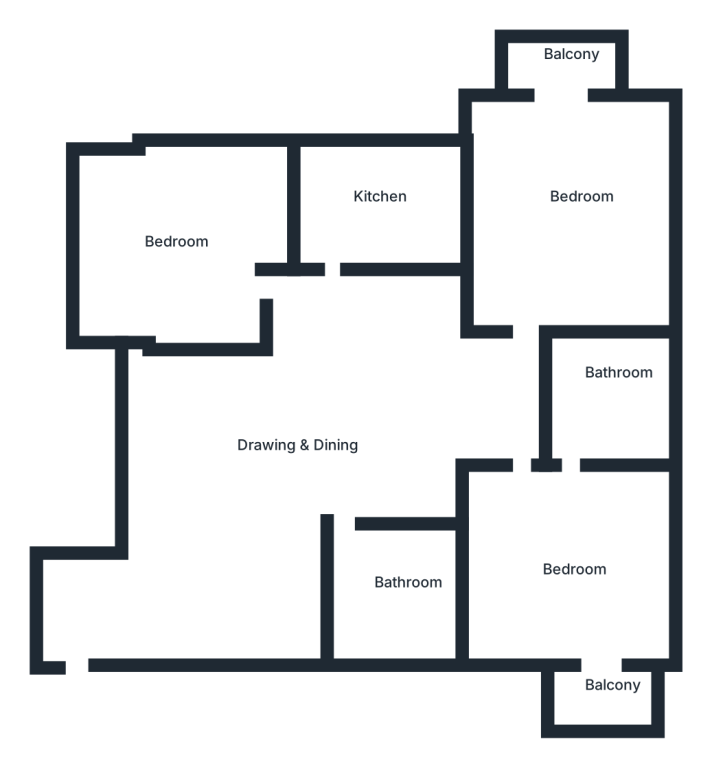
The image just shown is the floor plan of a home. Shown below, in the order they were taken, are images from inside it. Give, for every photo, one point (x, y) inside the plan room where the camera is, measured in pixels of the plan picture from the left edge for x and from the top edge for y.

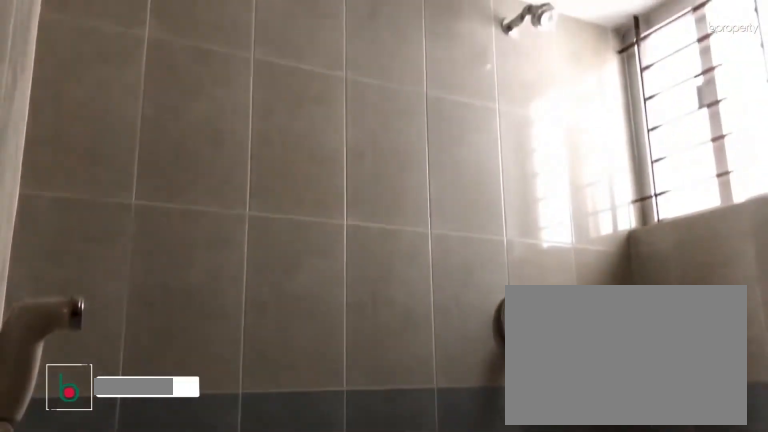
(389, 585)
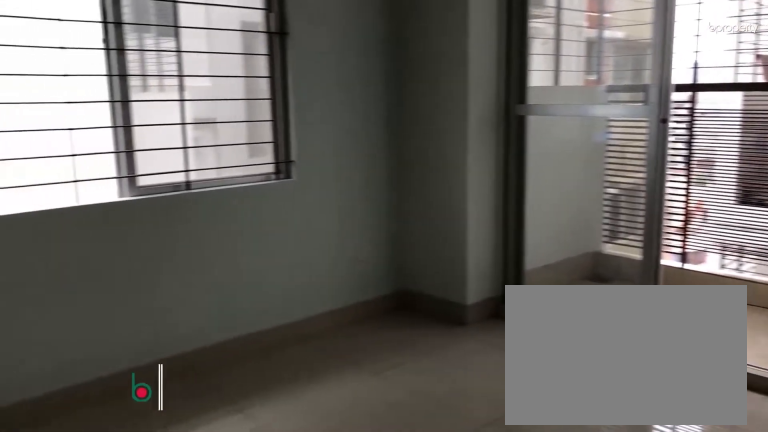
(582, 580)
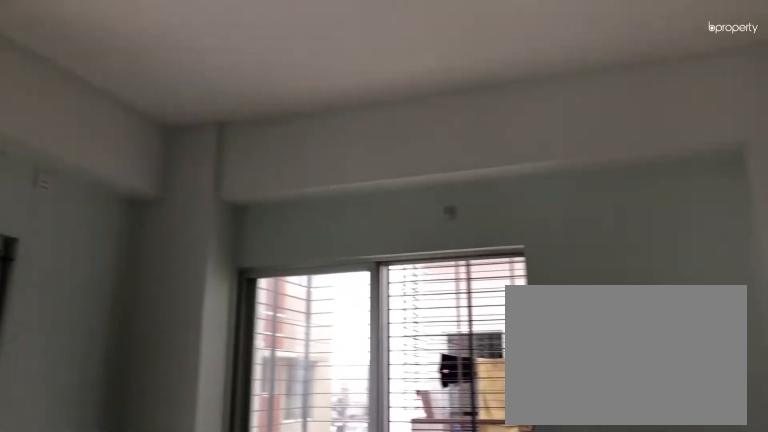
(582, 580)
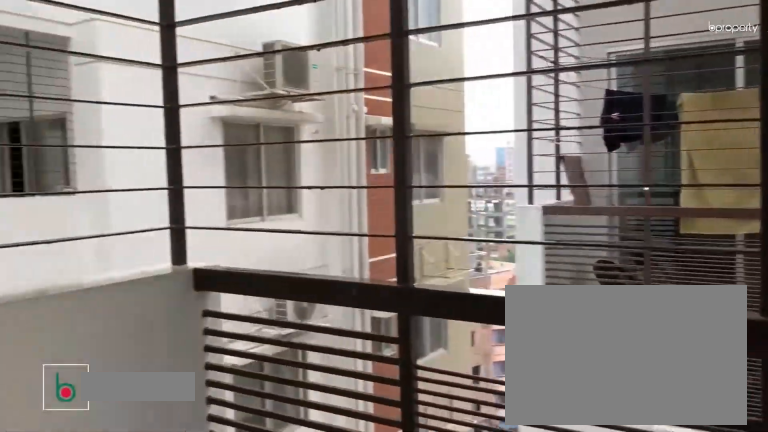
(602, 695)
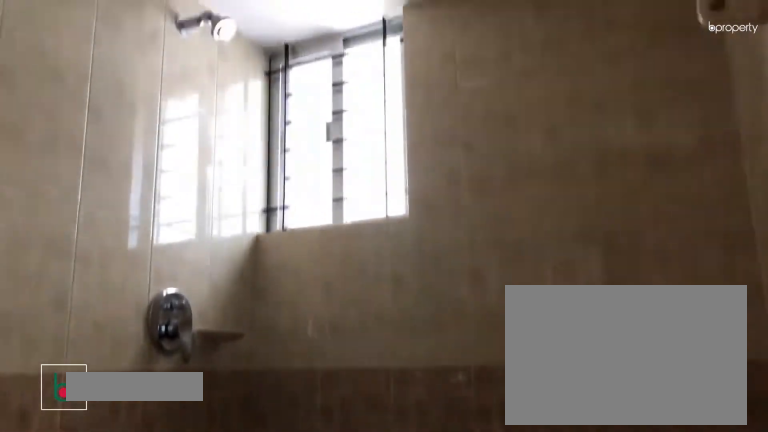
(607, 398)
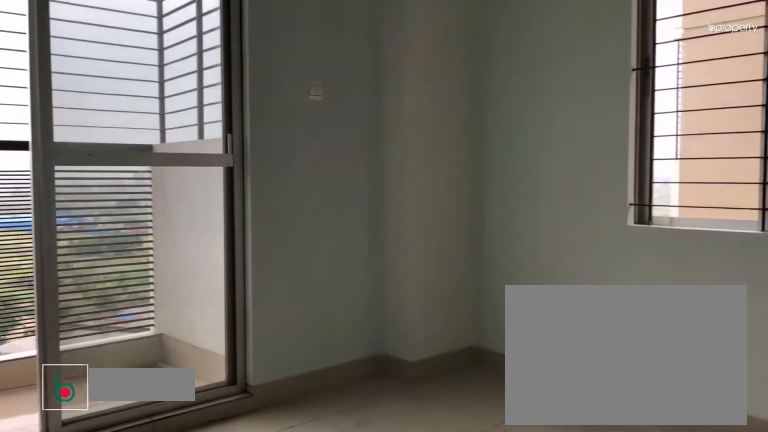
(573, 195)
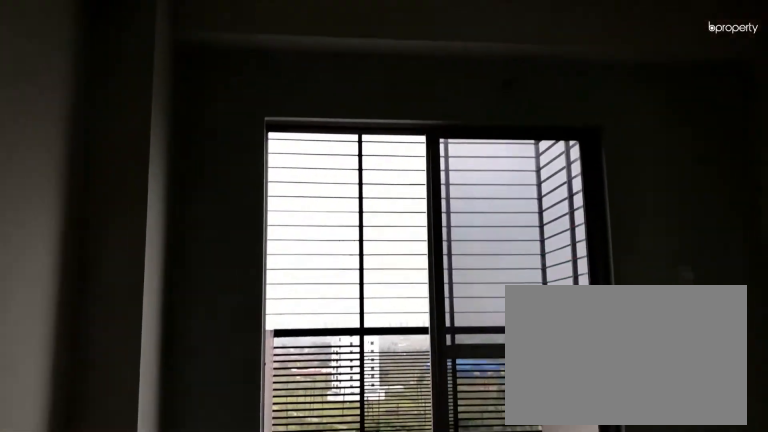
(573, 195)
